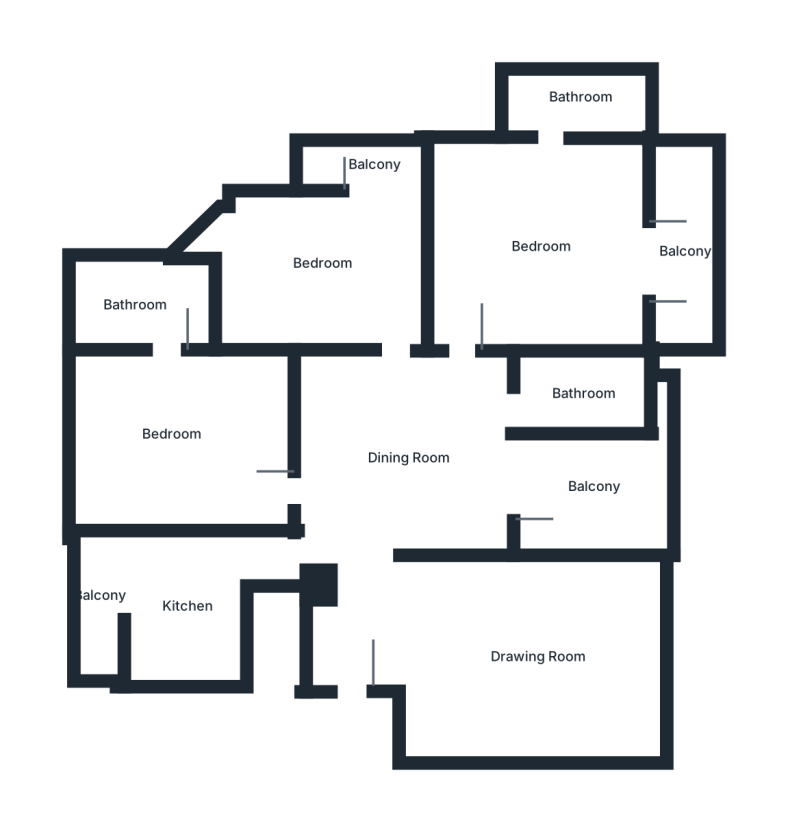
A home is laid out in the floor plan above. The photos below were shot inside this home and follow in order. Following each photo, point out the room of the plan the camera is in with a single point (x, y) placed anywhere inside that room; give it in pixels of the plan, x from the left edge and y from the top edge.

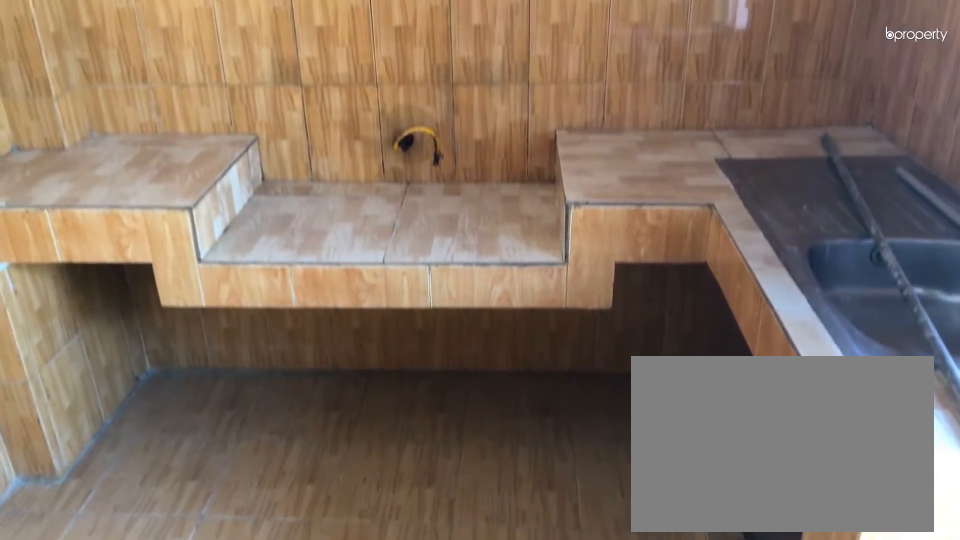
(182, 613)
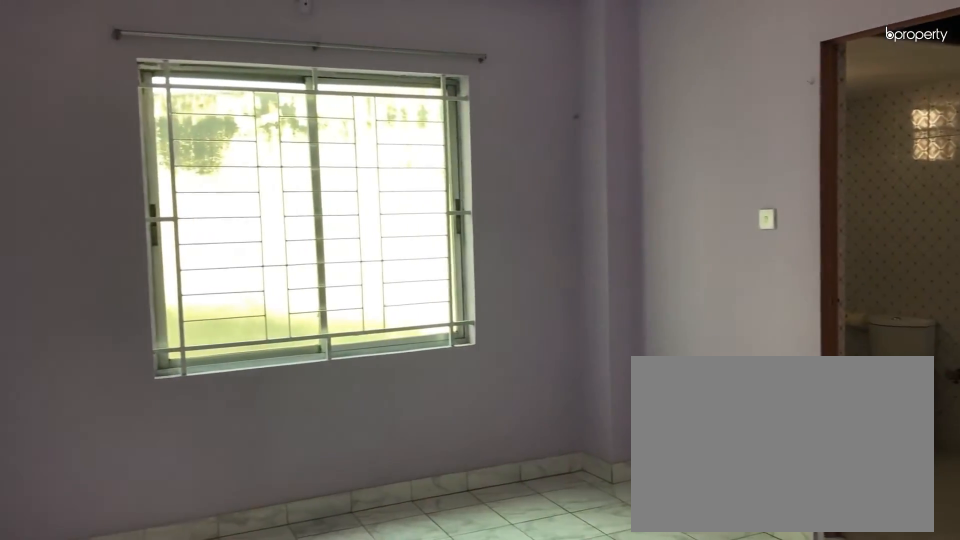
(171, 434)
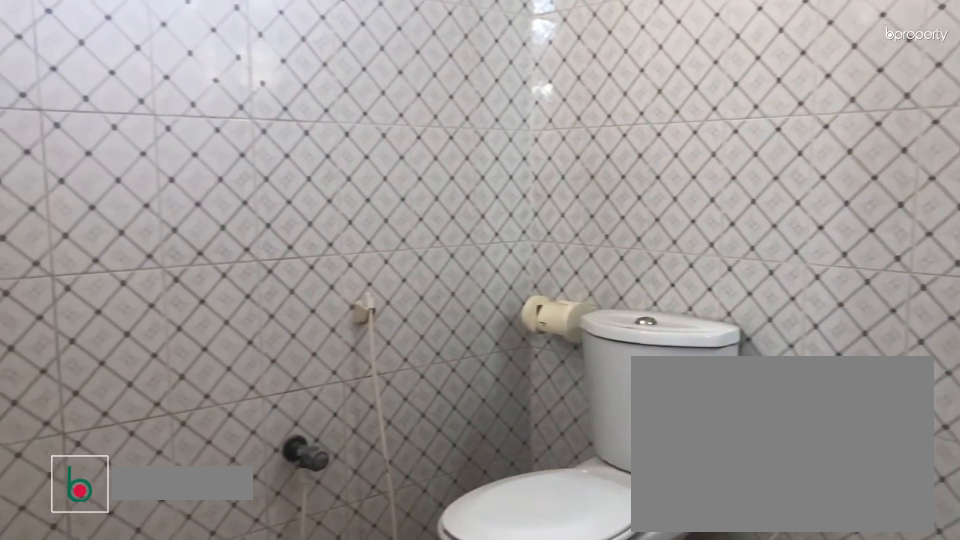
(133, 309)
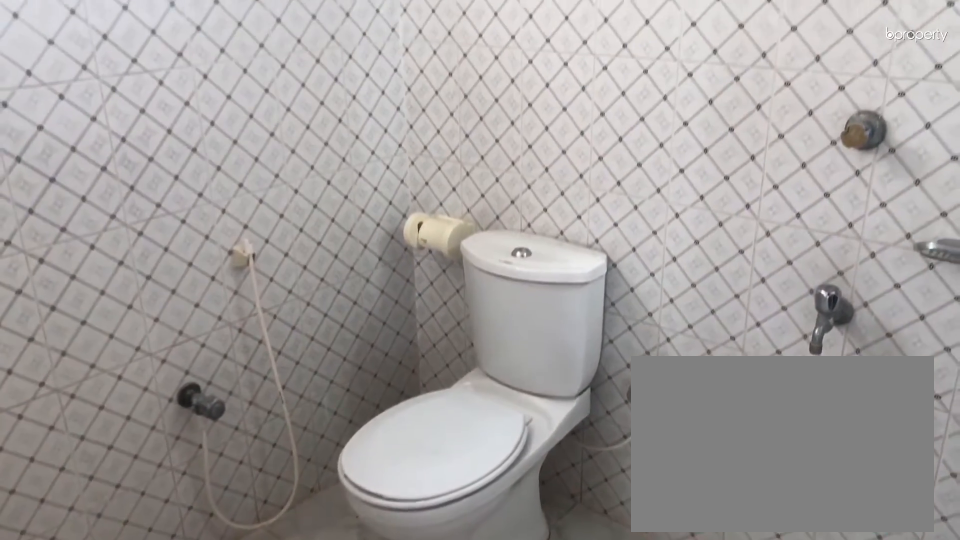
(133, 309)
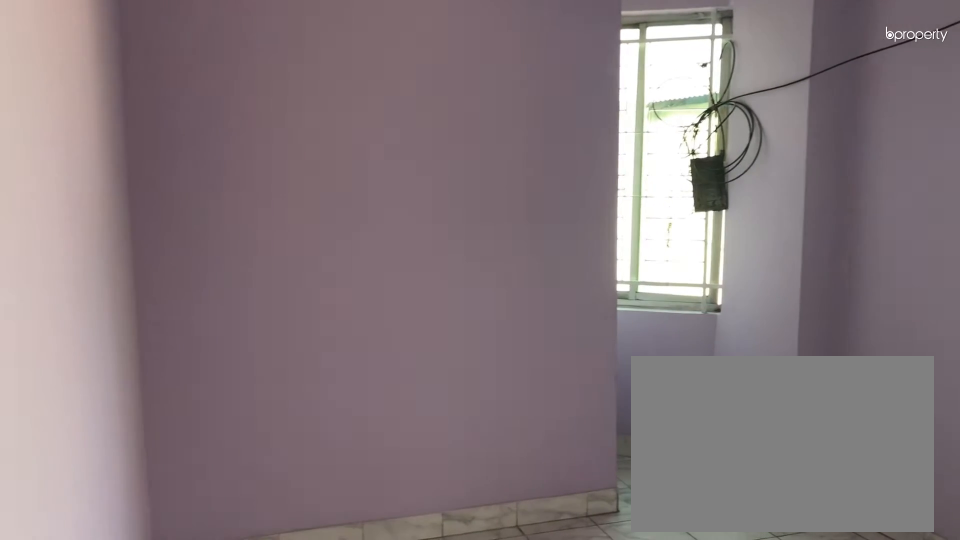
(323, 265)
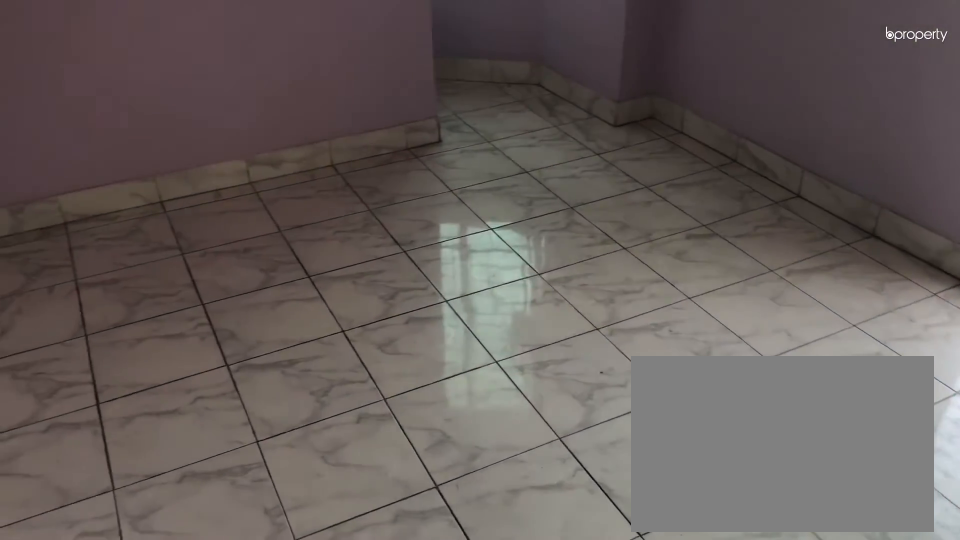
(323, 265)
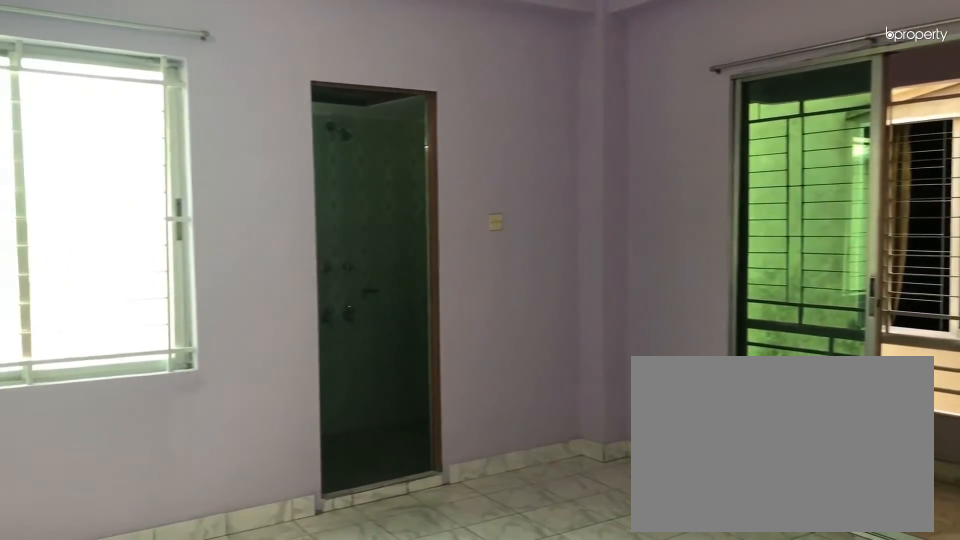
(535, 243)
